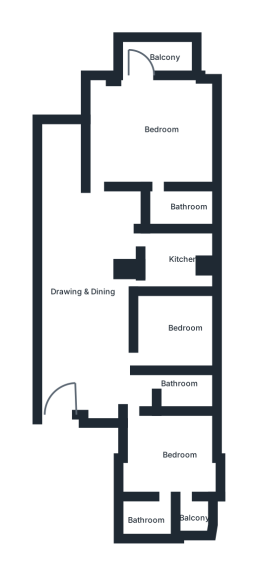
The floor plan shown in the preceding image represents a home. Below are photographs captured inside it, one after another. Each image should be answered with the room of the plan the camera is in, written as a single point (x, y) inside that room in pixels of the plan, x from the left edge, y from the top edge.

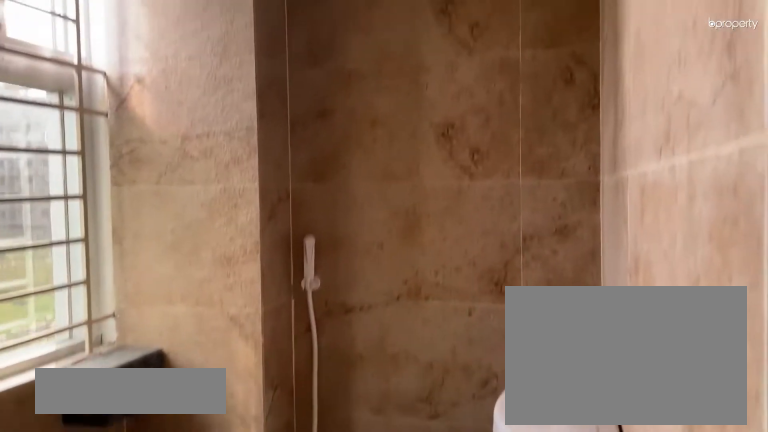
(153, 523)
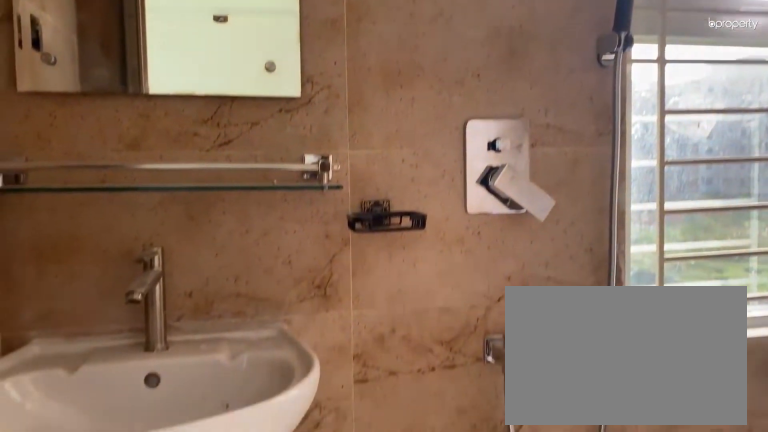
(153, 523)
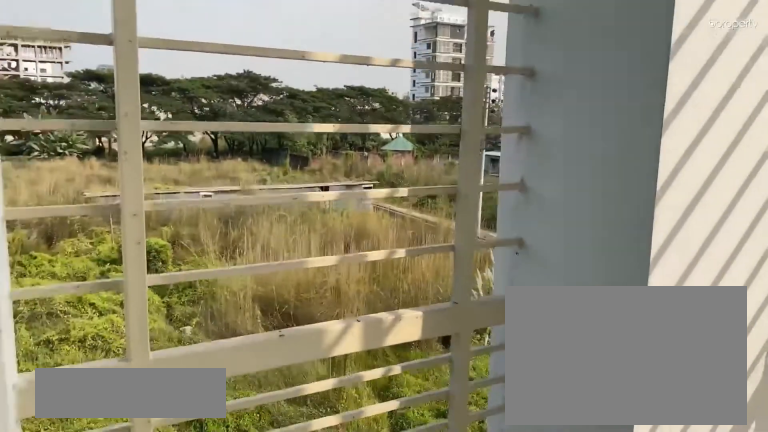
(191, 514)
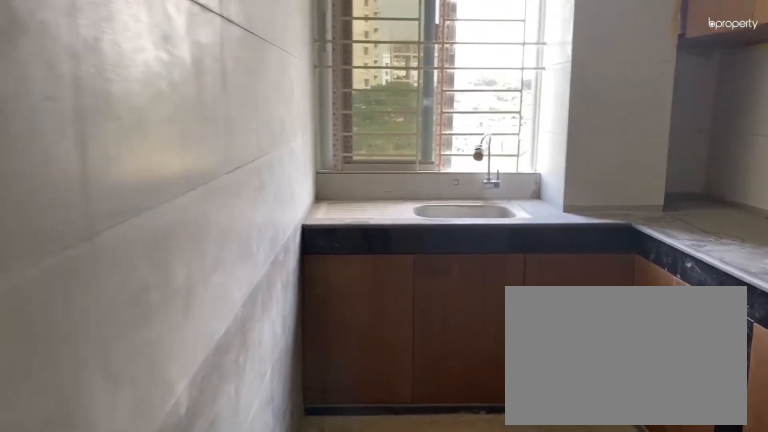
(176, 257)
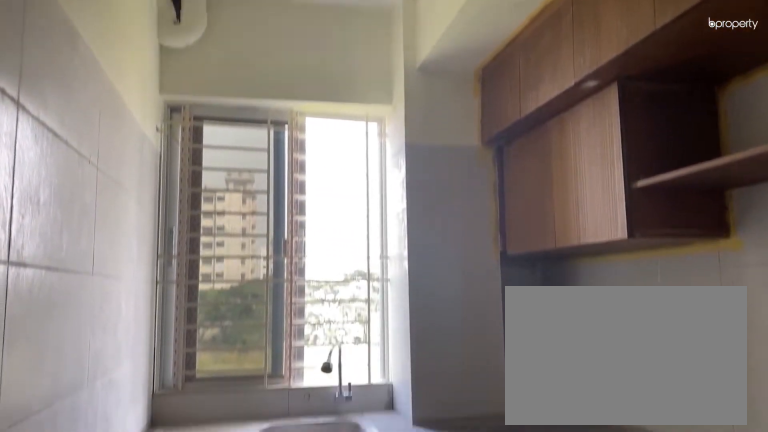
(173, 254)
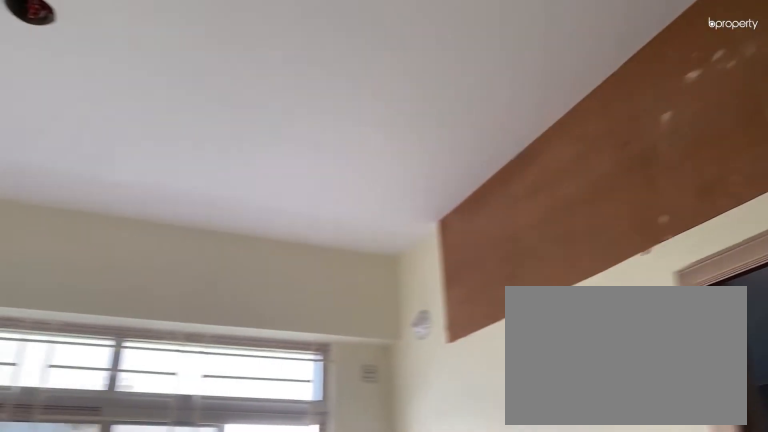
(158, 132)
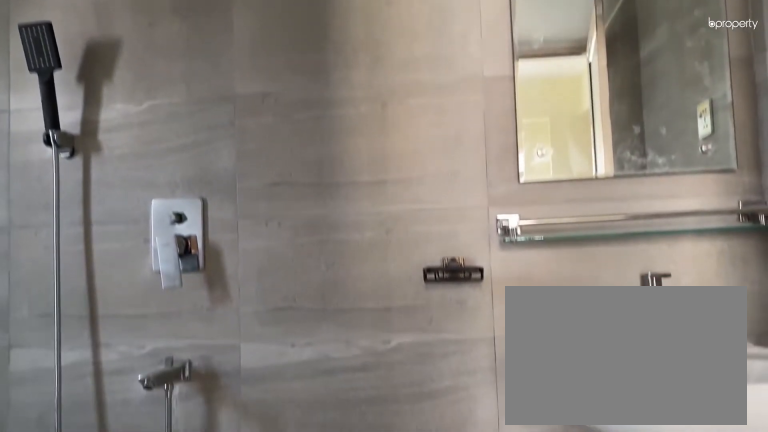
(169, 205)
